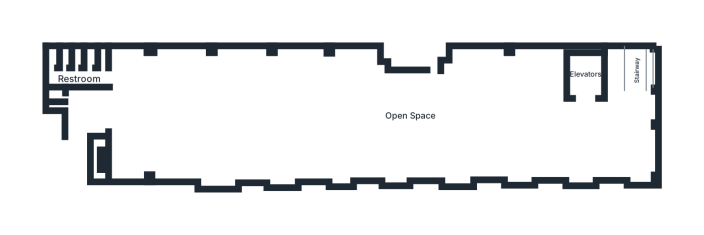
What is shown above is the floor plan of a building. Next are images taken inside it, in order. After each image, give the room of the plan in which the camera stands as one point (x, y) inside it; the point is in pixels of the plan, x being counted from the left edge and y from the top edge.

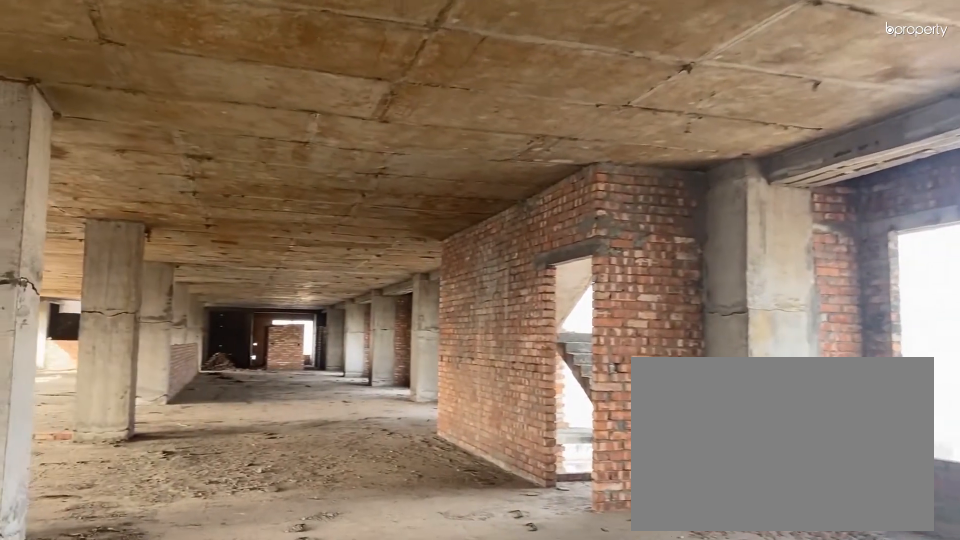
(445, 97)
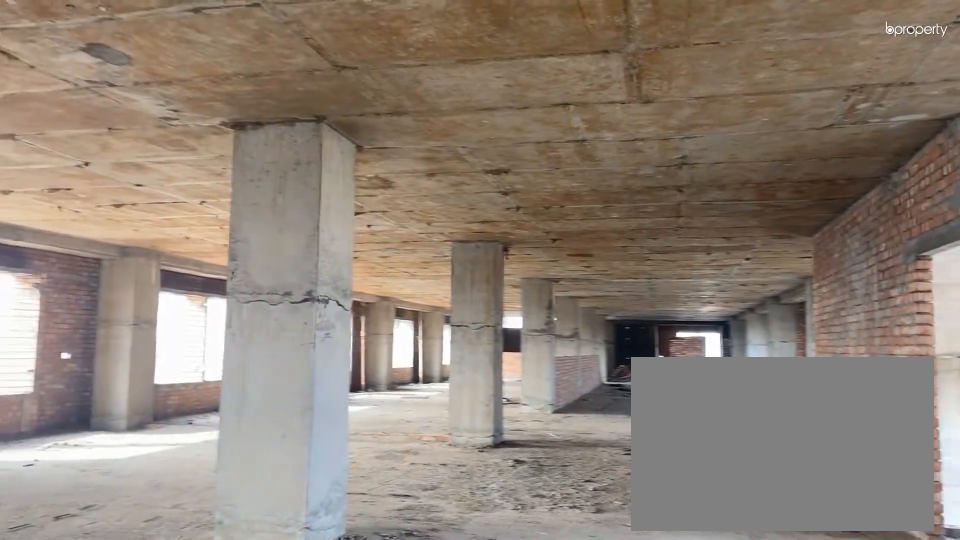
(445, 97)
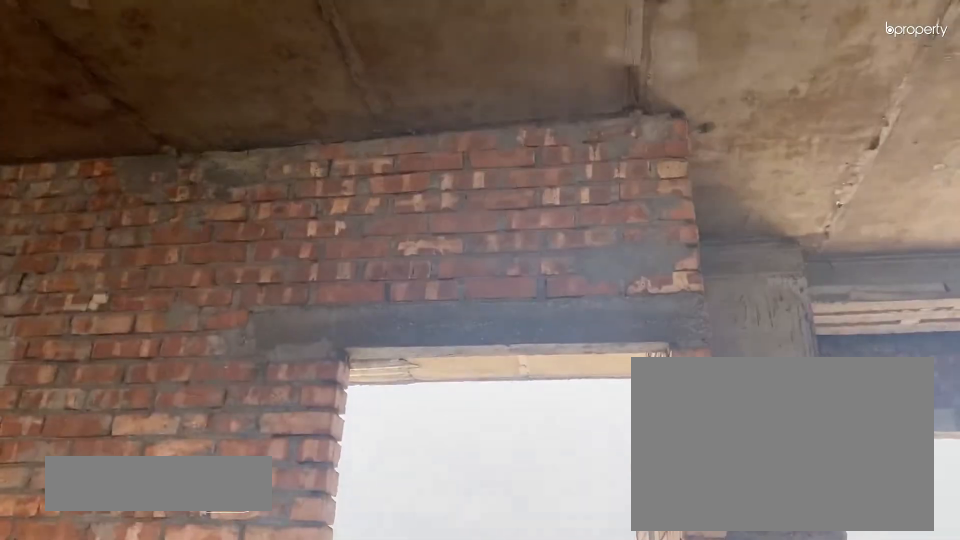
(437, 85)
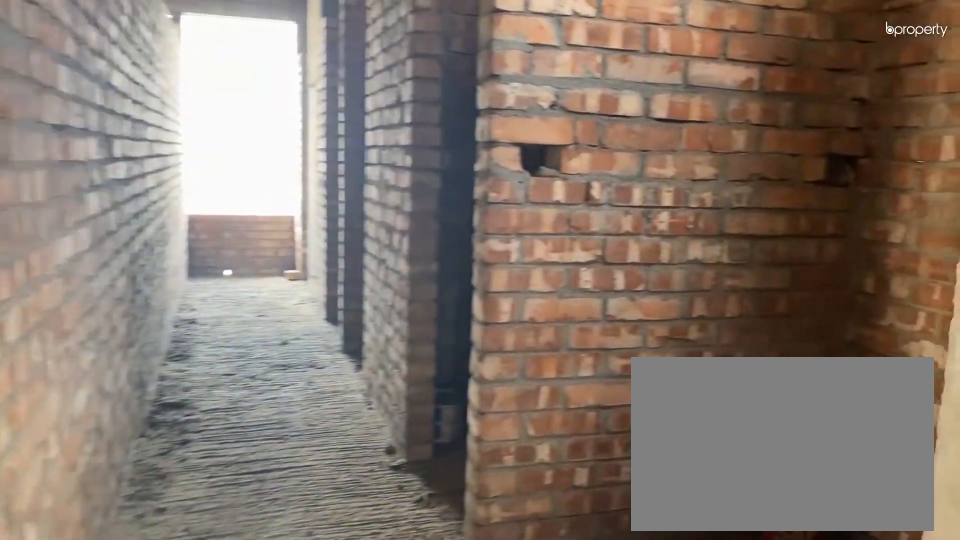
(103, 59)
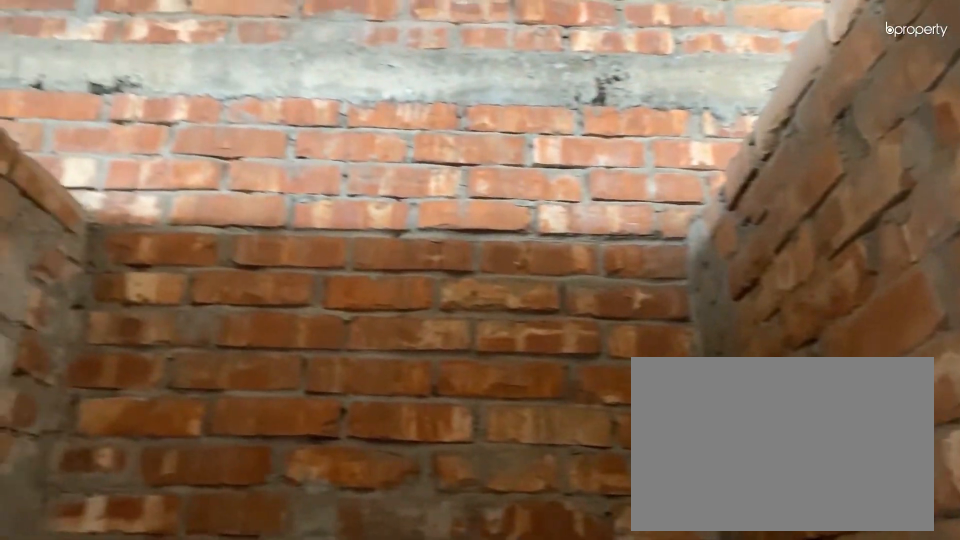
(92, 56)
